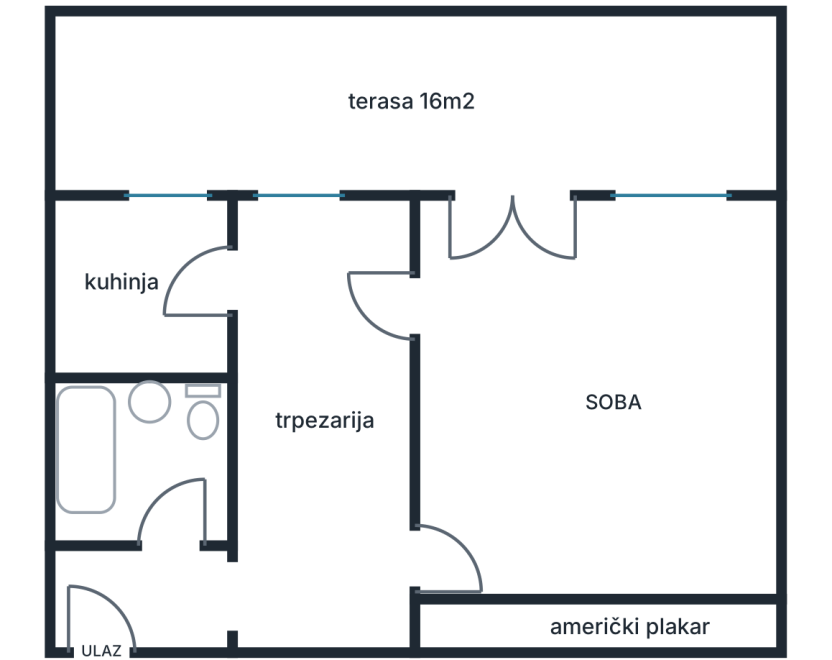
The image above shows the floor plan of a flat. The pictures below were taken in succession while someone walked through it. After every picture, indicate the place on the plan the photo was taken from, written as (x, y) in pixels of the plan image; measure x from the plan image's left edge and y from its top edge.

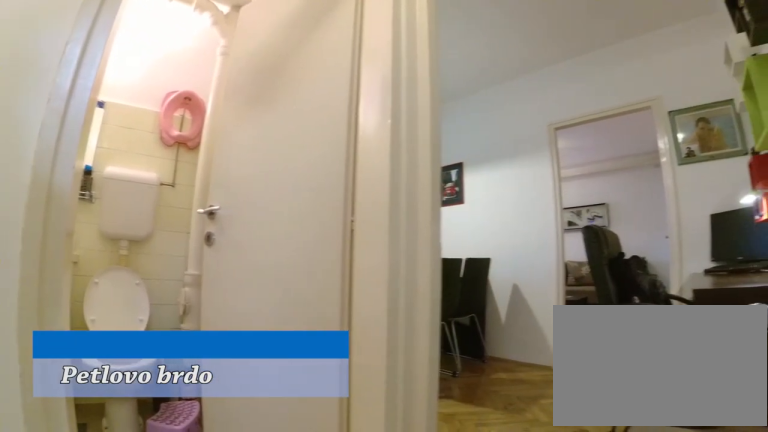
(156, 594)
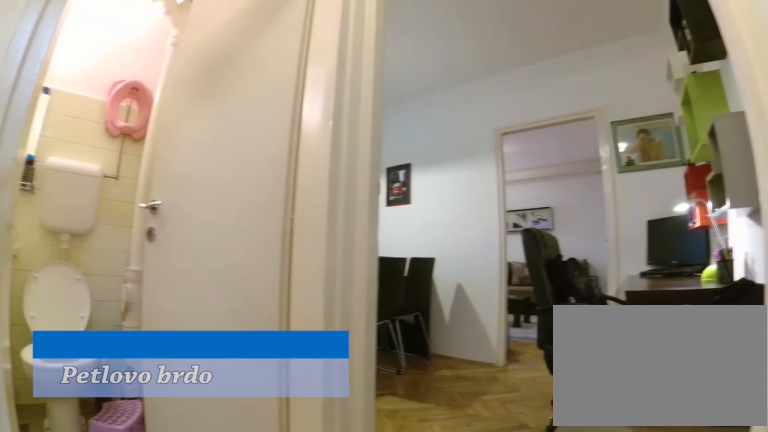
(158, 597)
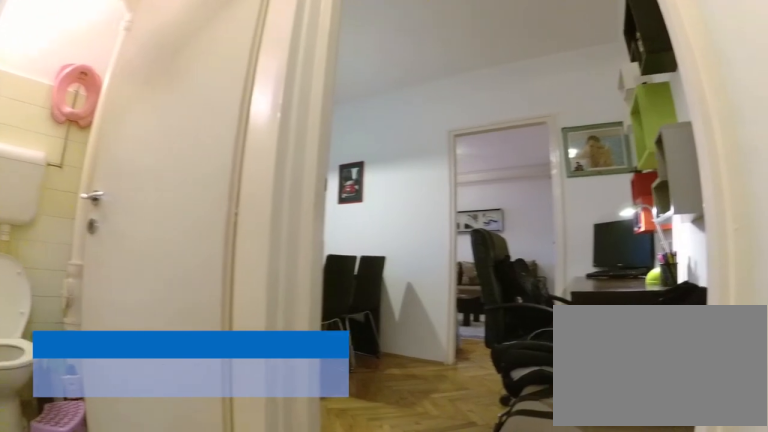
(163, 598)
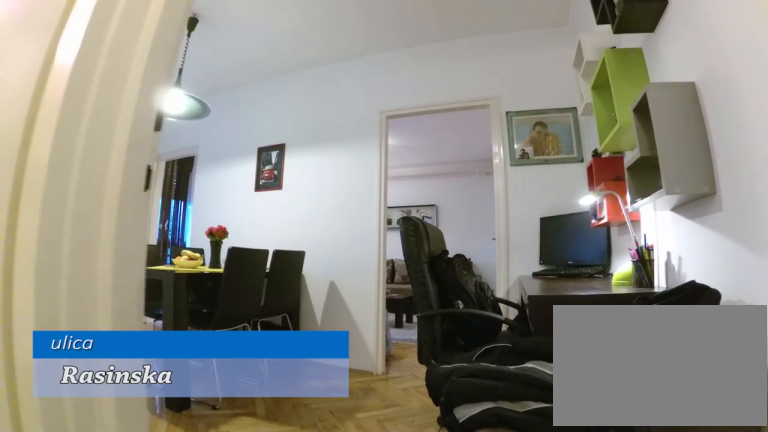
(199, 606)
